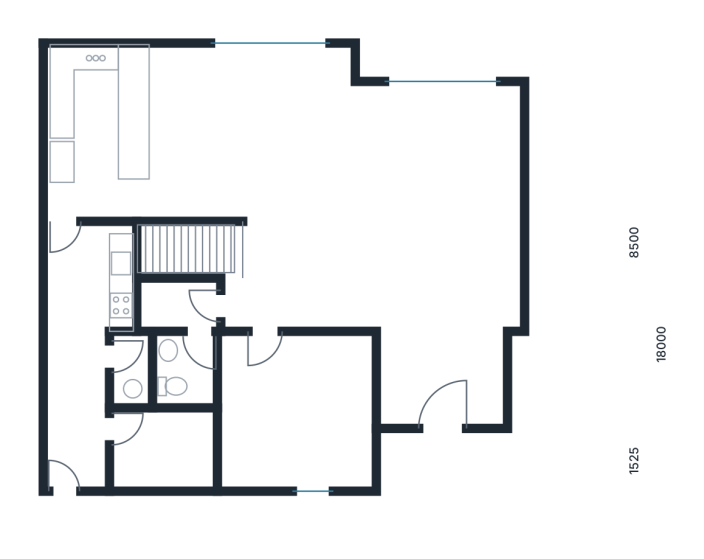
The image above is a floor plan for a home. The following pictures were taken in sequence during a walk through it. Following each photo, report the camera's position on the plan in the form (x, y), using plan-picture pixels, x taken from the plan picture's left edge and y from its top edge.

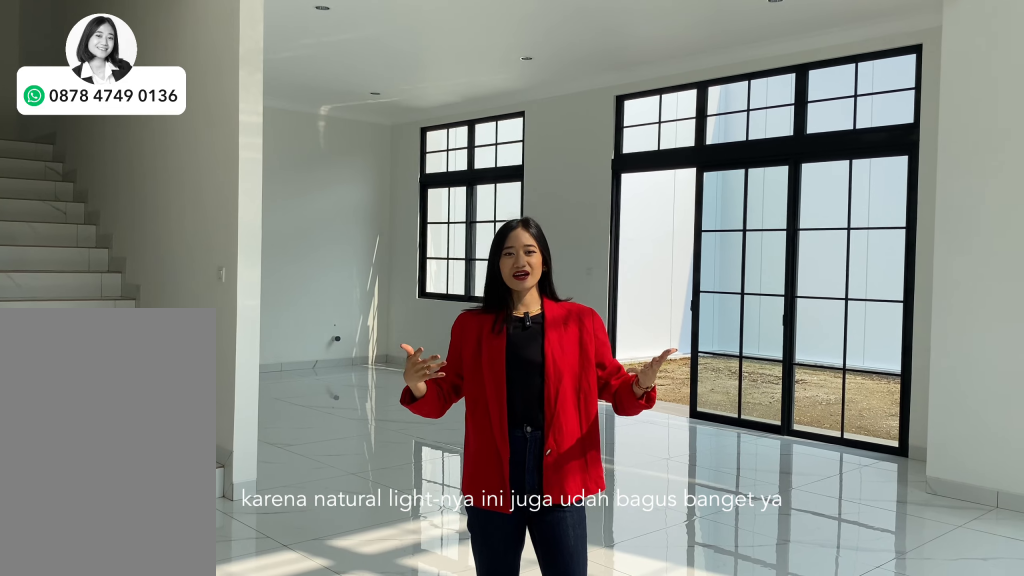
(431, 261)
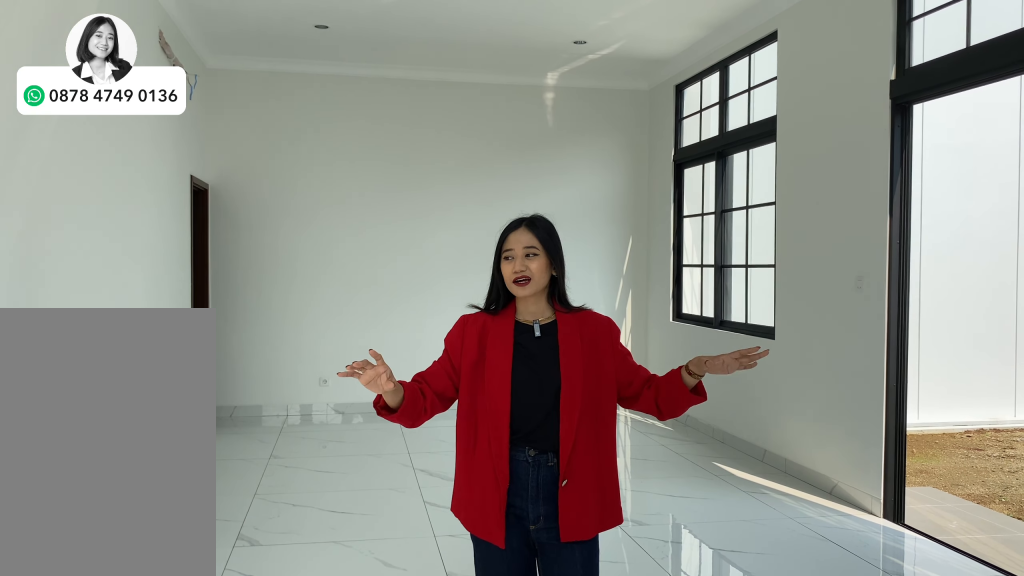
(431, 261)
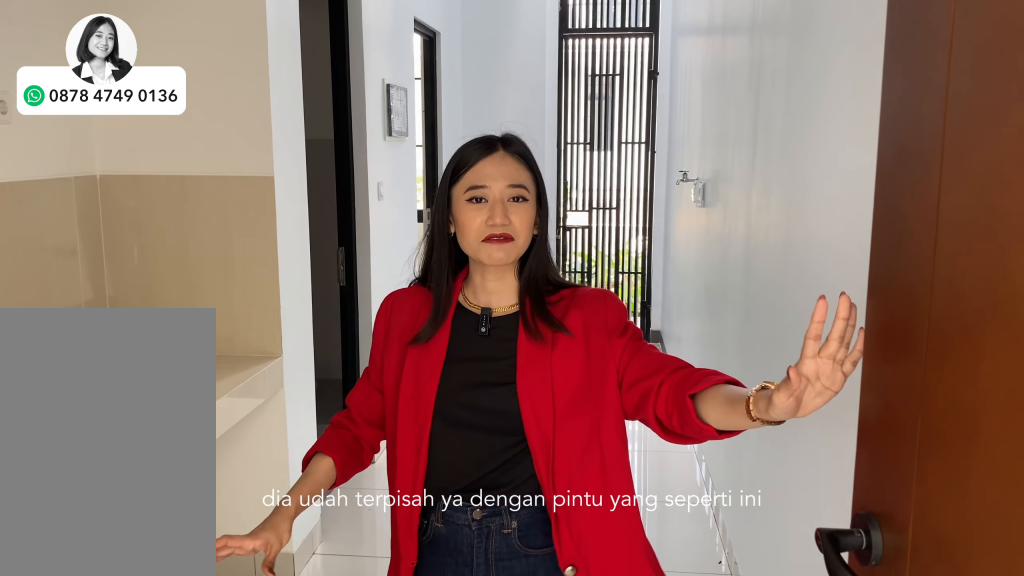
(91, 281)
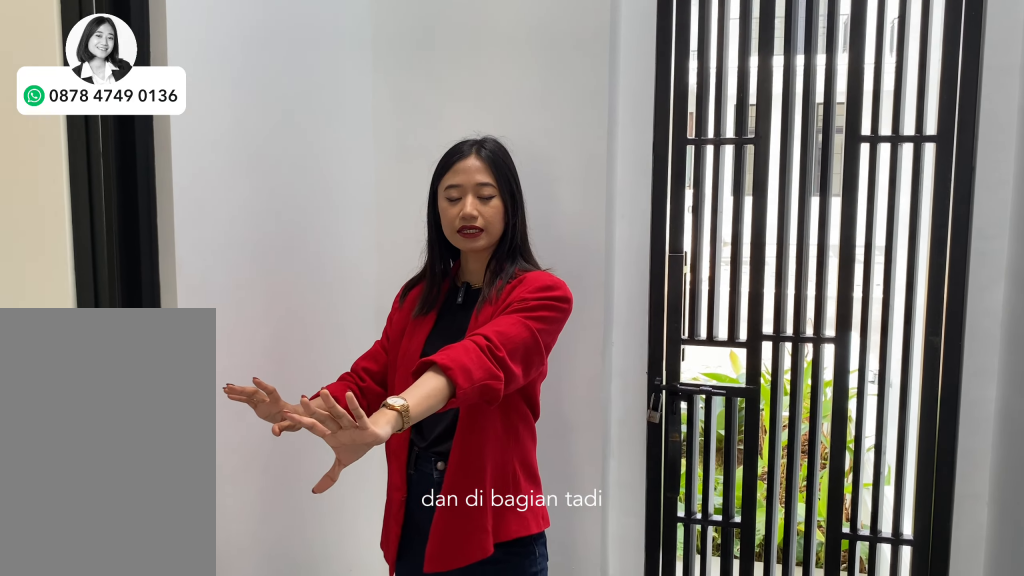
(78, 442)
